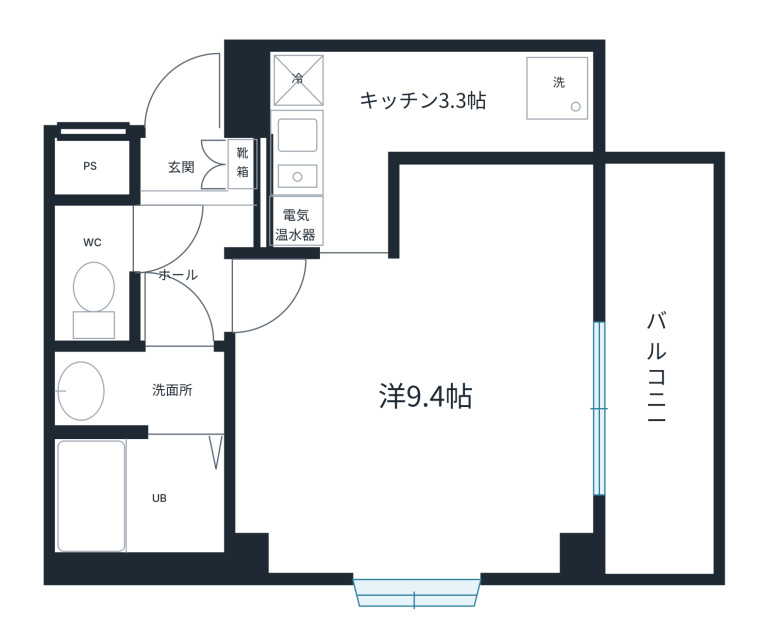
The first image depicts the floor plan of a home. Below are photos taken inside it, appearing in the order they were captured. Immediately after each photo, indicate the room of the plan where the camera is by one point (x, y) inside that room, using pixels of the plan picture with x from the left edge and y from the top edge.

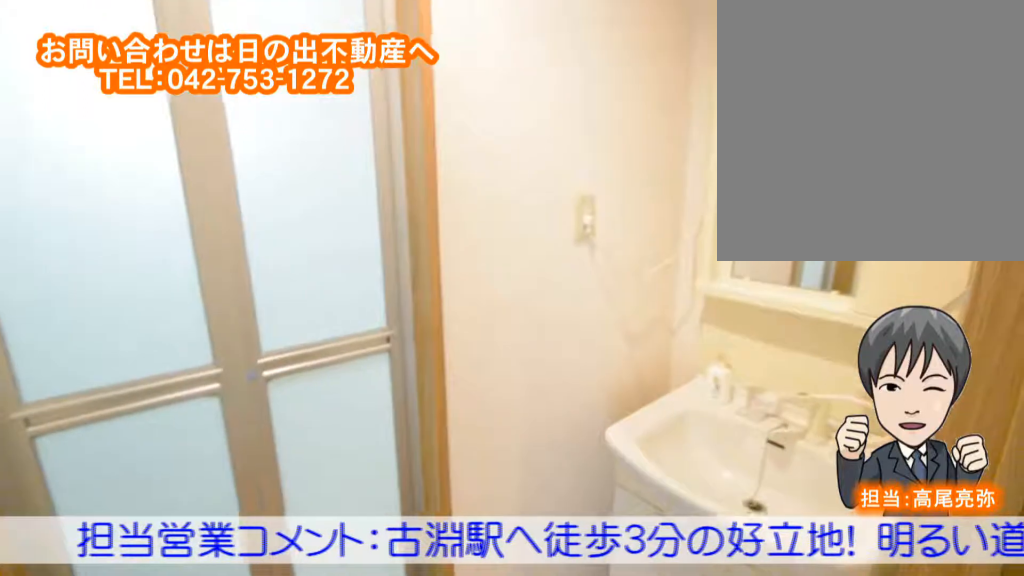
(132, 392)
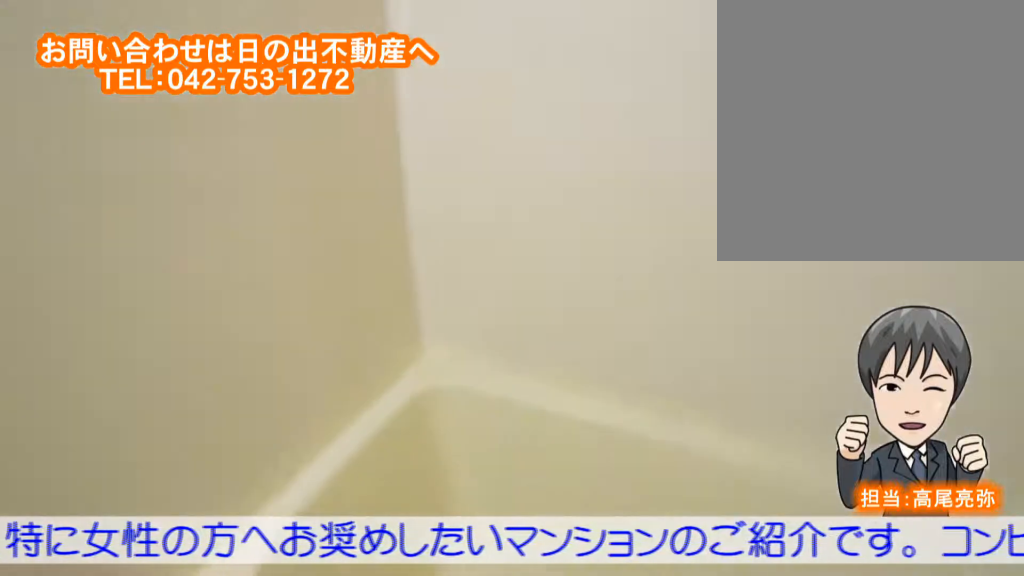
(126, 489)
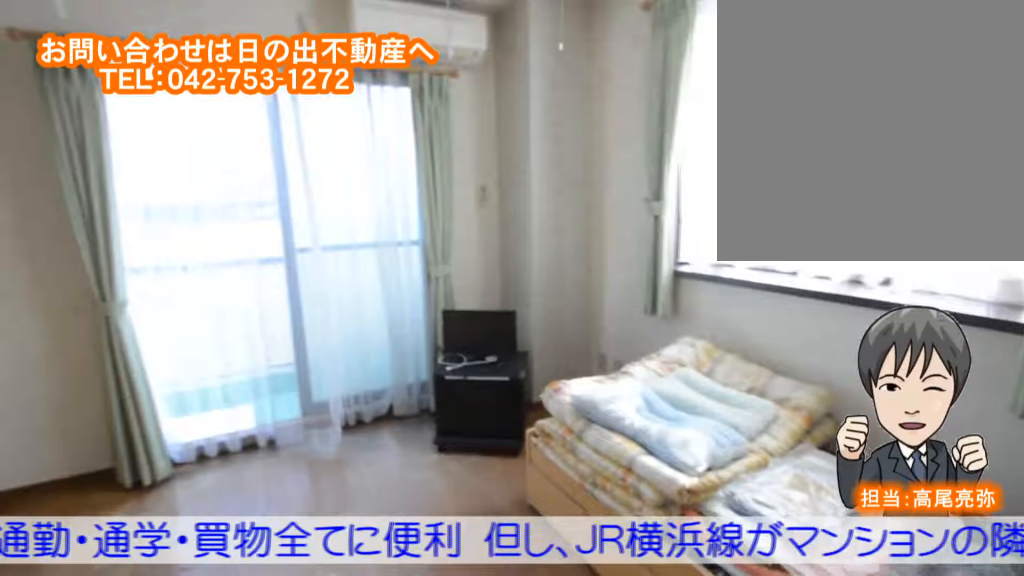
(435, 441)
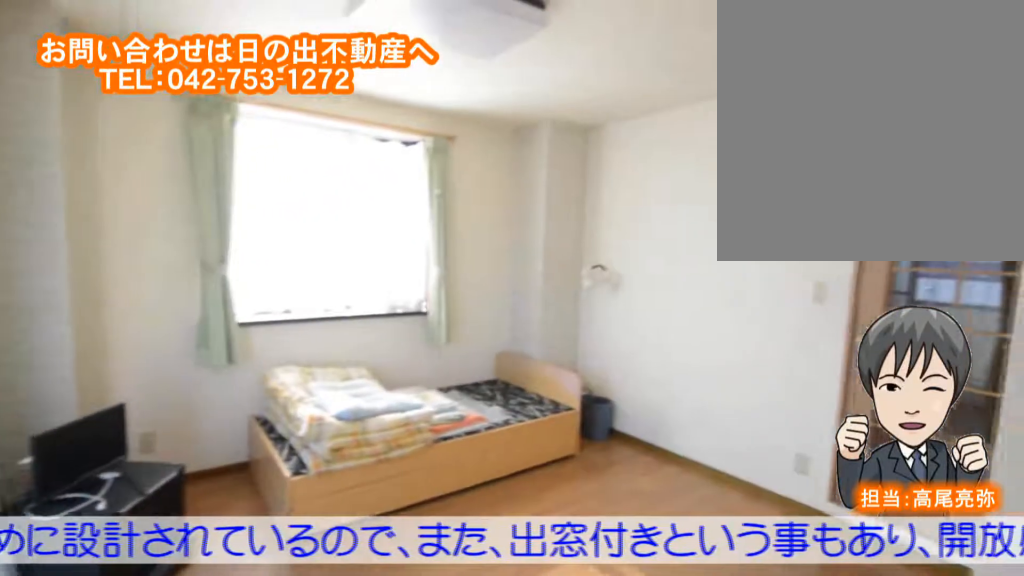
(435, 440)
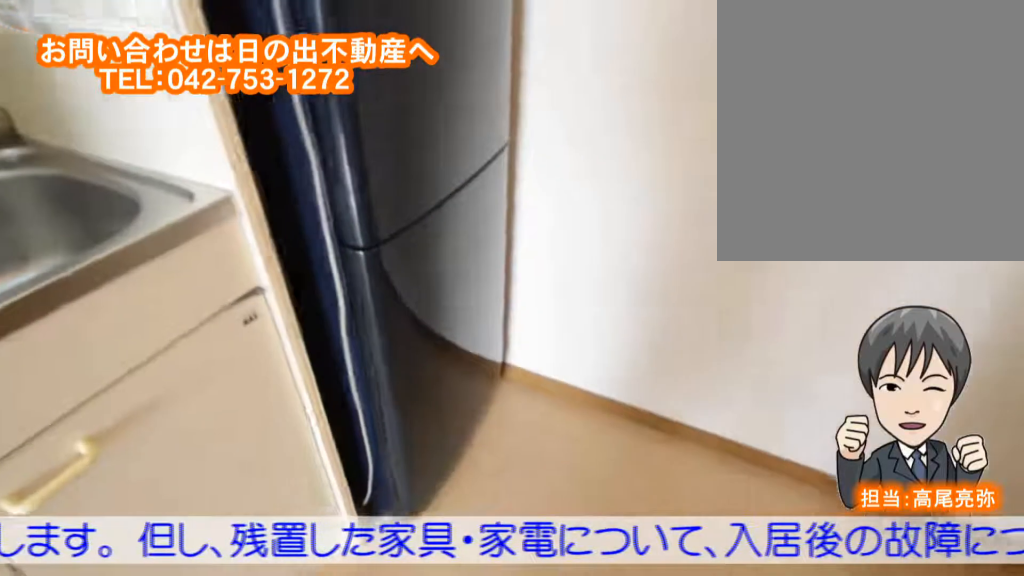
(384, 113)
